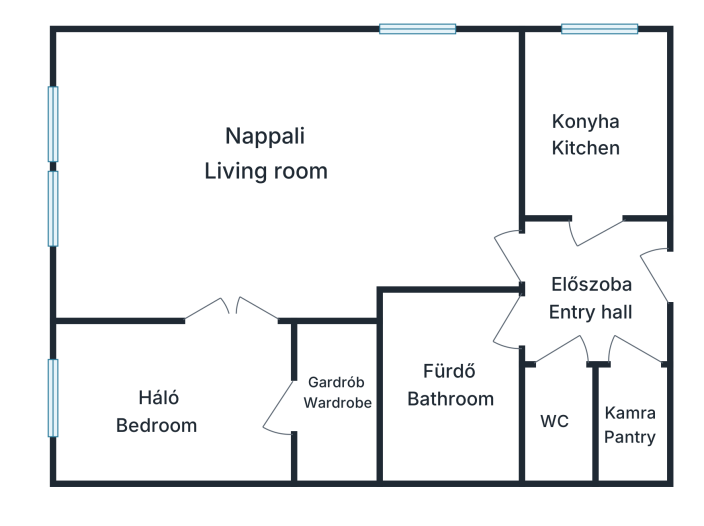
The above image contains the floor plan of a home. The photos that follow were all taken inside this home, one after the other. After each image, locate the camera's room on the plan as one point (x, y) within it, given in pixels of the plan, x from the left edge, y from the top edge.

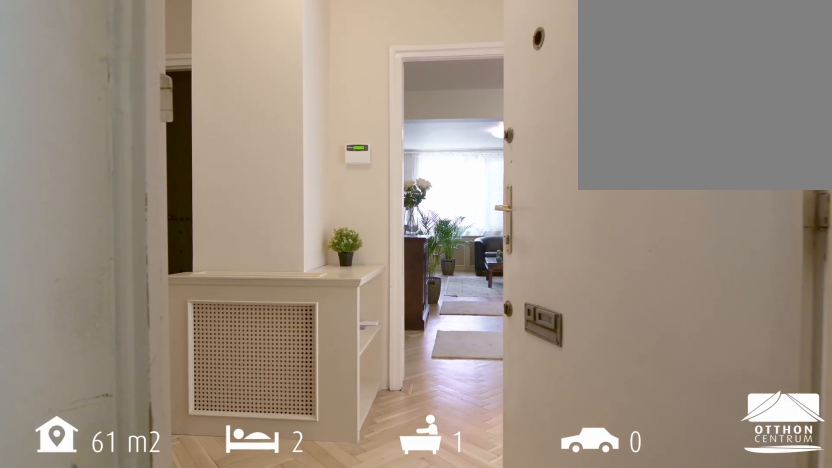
(593, 284)
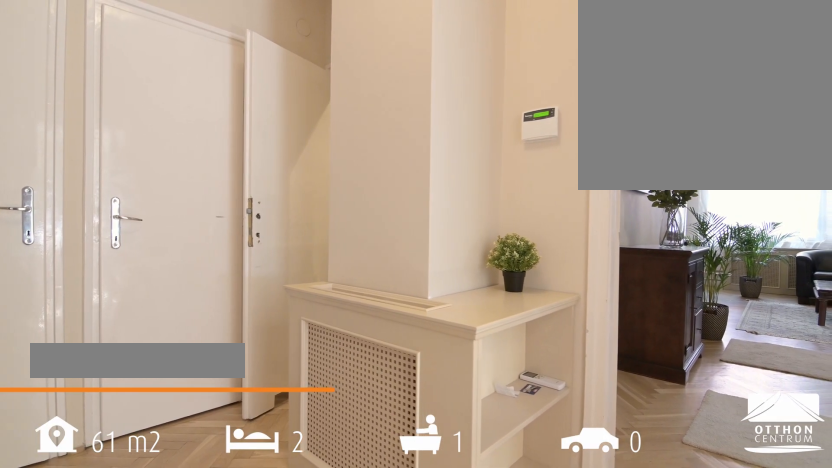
(593, 284)
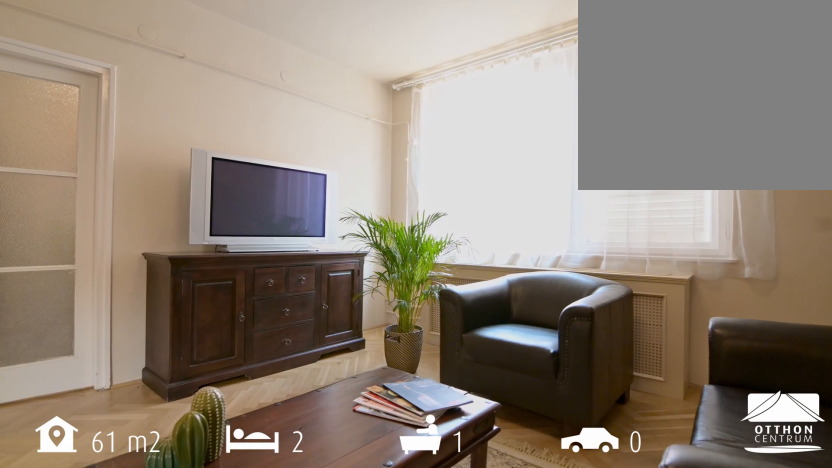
(292, 168)
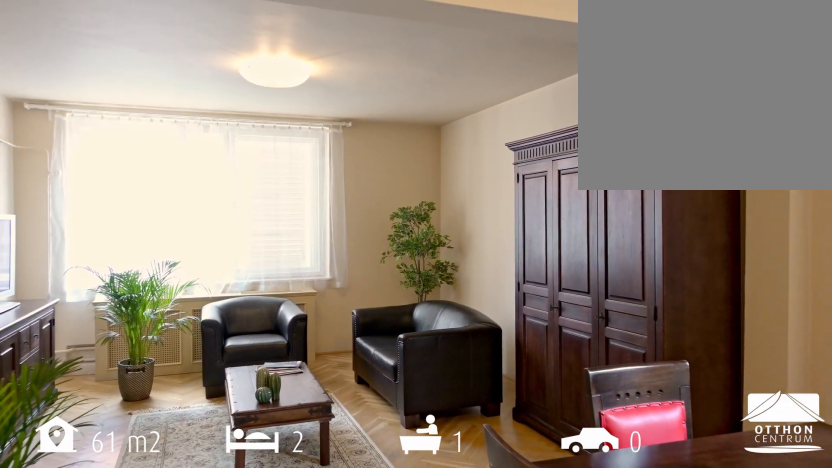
(292, 168)
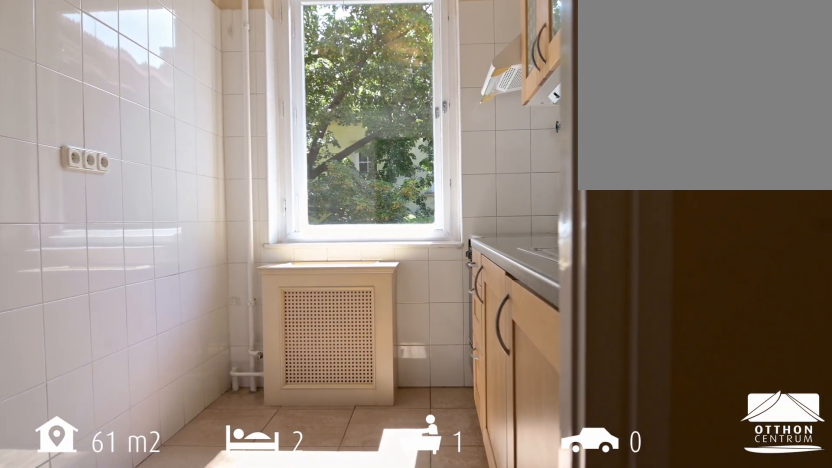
(589, 126)
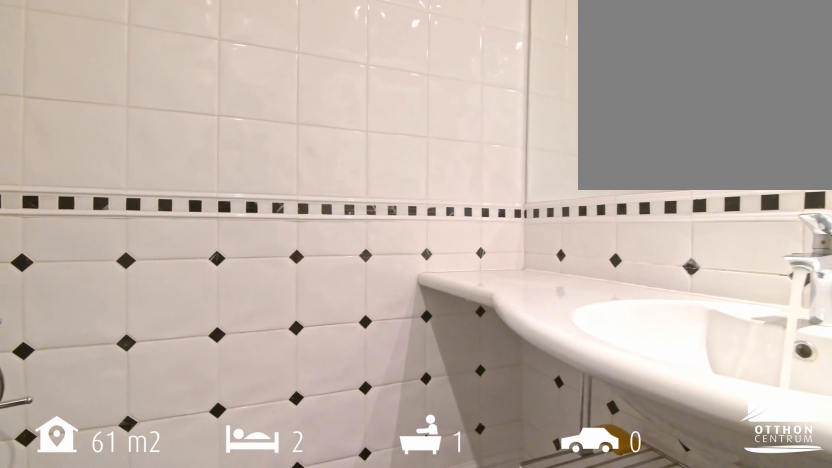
(446, 392)
